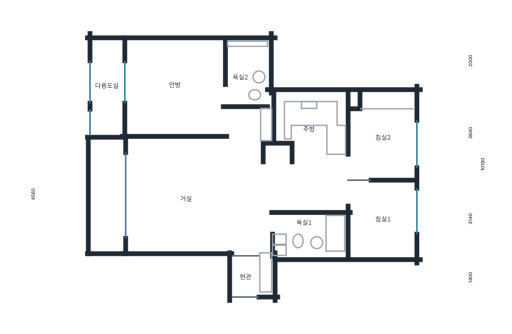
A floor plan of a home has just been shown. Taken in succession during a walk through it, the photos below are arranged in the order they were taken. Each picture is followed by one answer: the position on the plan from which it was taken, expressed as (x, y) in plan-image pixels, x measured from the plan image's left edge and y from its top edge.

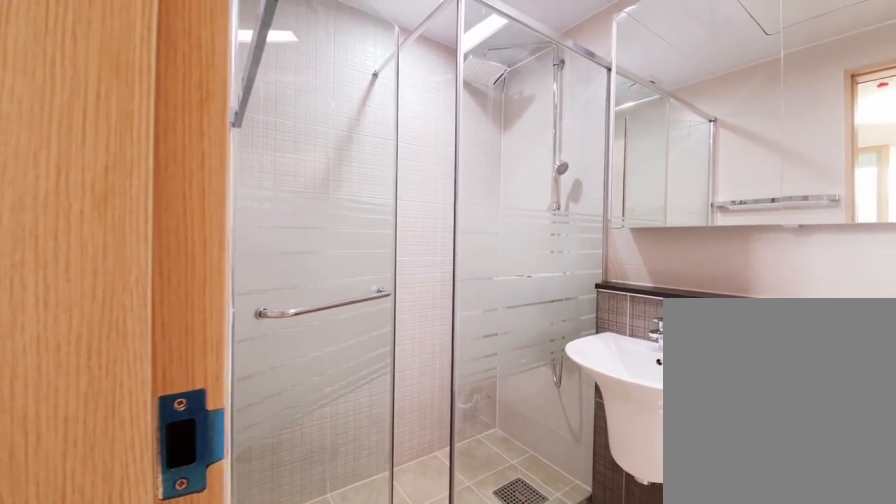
(235, 94)
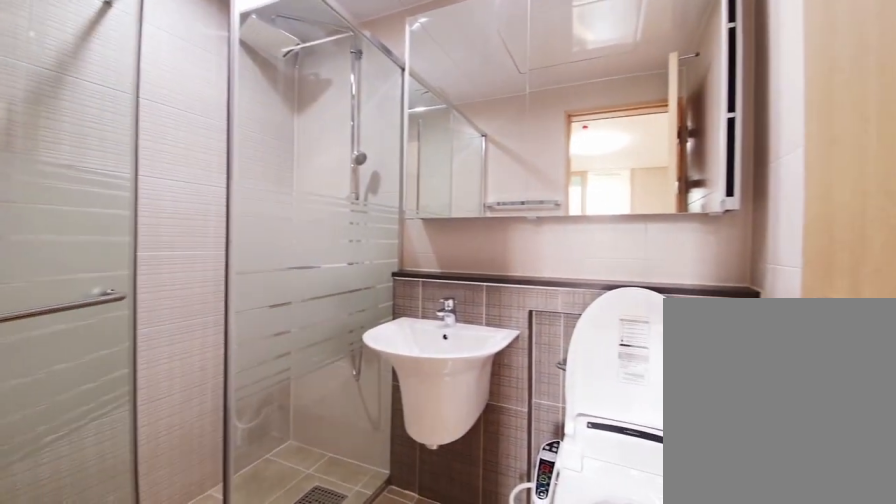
(234, 95)
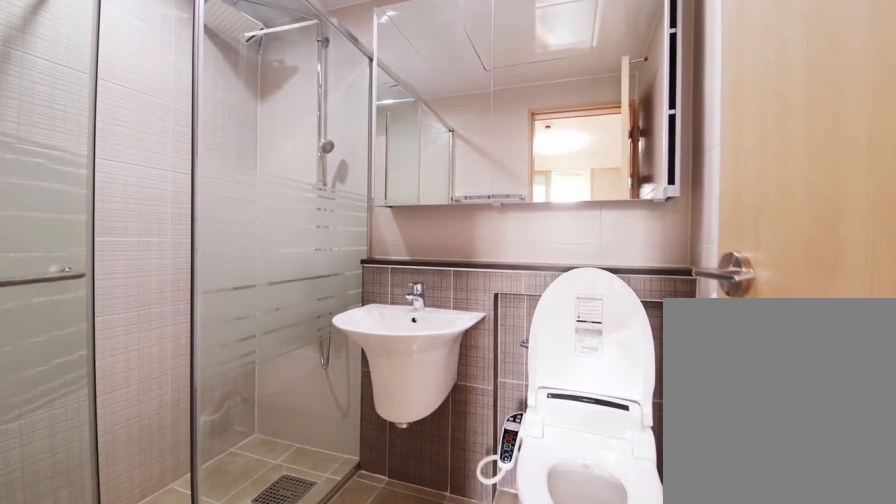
(235, 94)
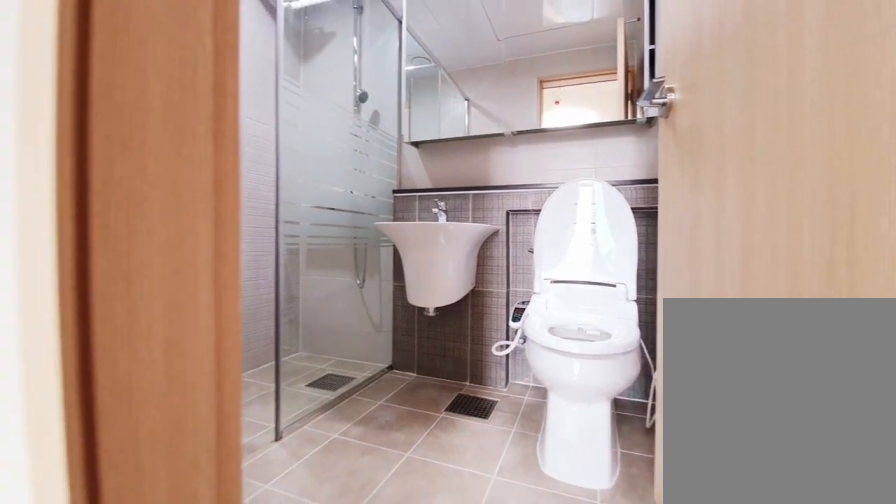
(234, 95)
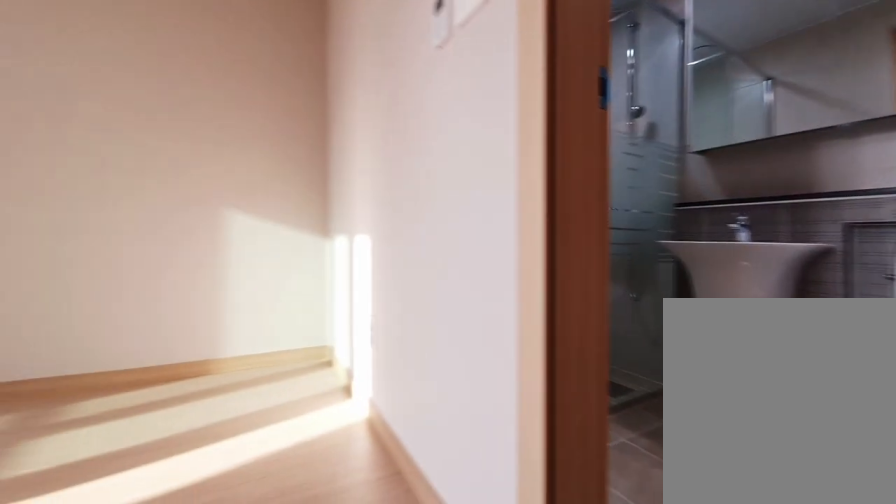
(185, 101)
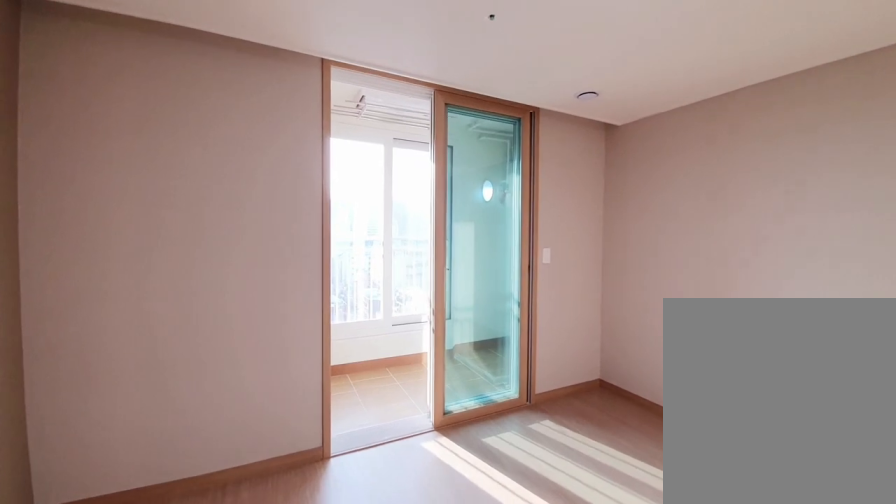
(185, 102)
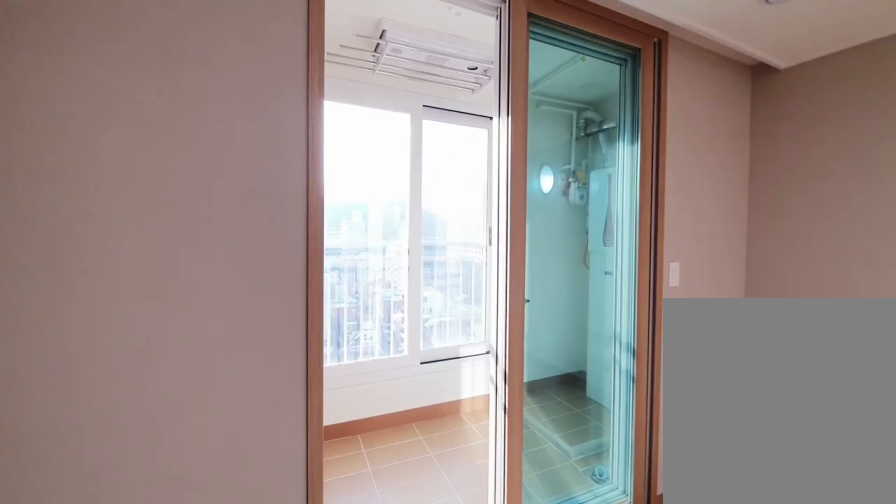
(184, 102)
